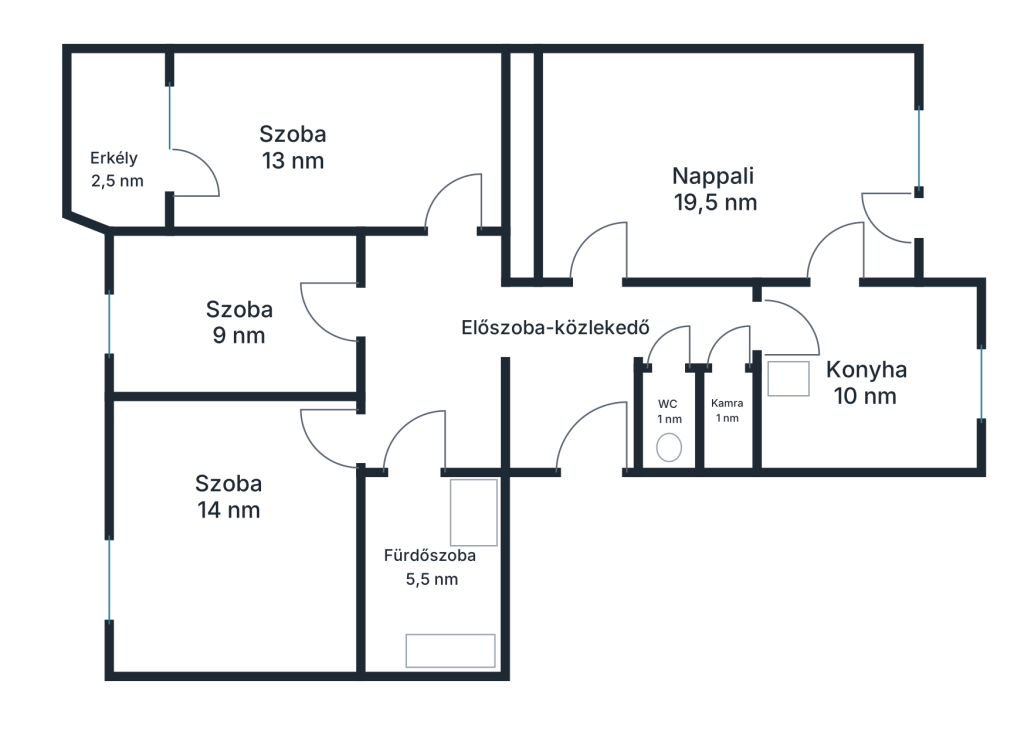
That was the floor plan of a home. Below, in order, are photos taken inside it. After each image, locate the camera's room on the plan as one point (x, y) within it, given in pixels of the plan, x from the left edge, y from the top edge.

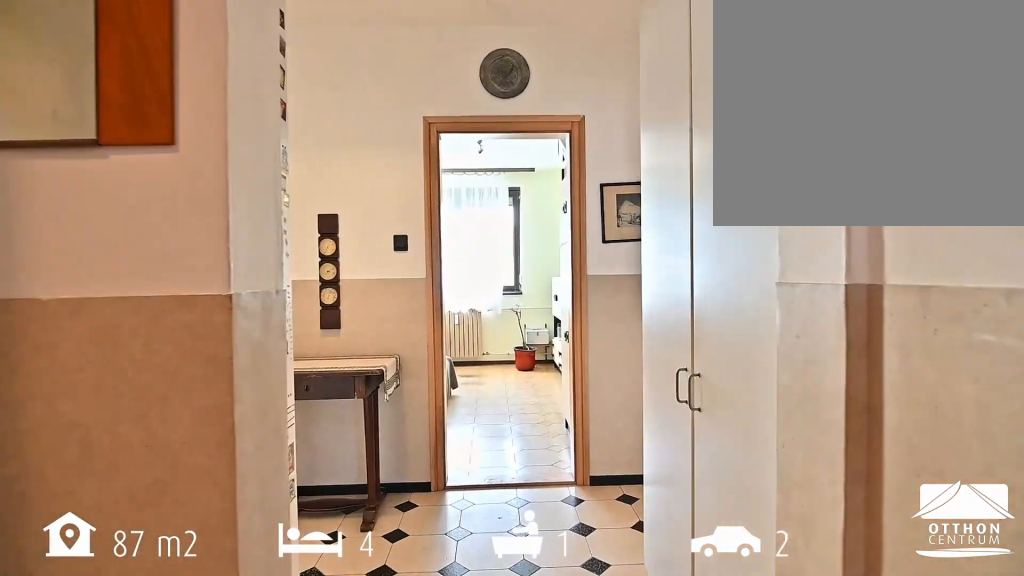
(433, 350)
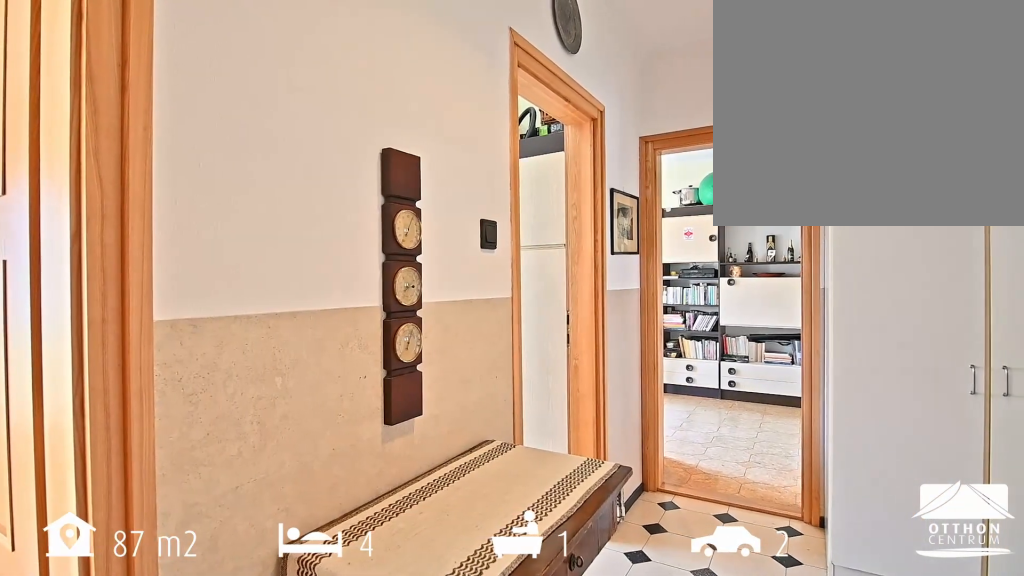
(433, 350)
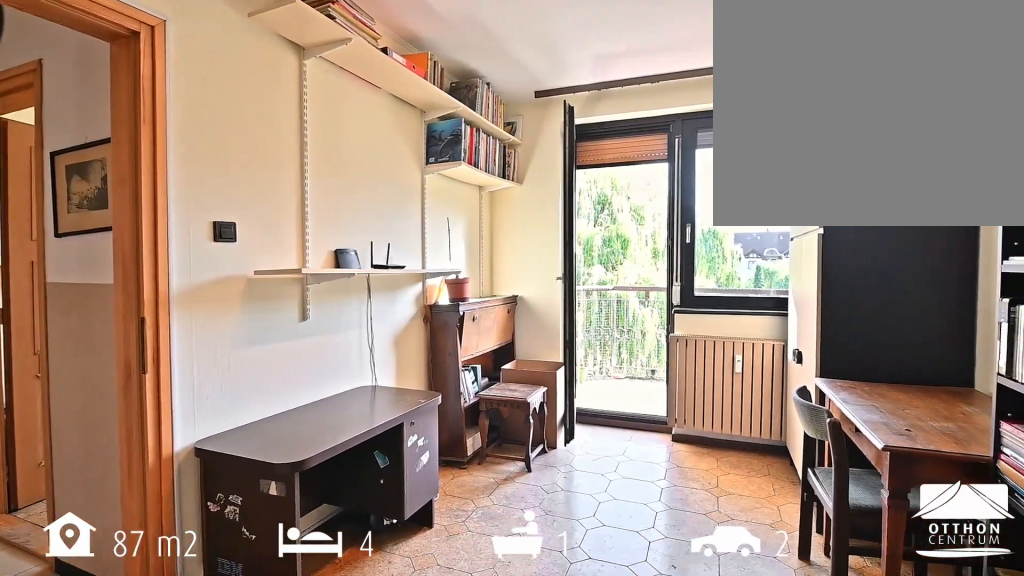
(295, 142)
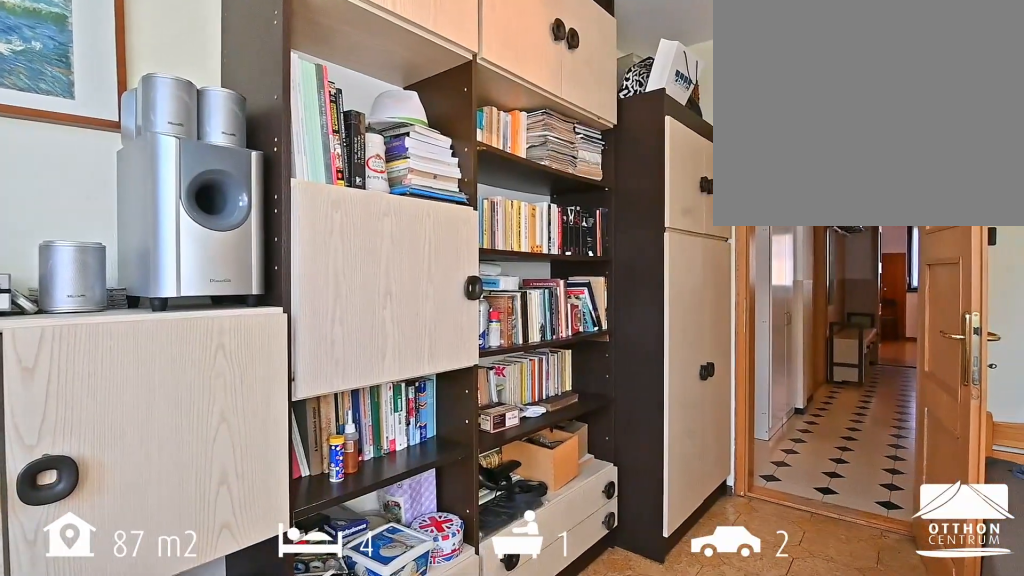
(240, 320)
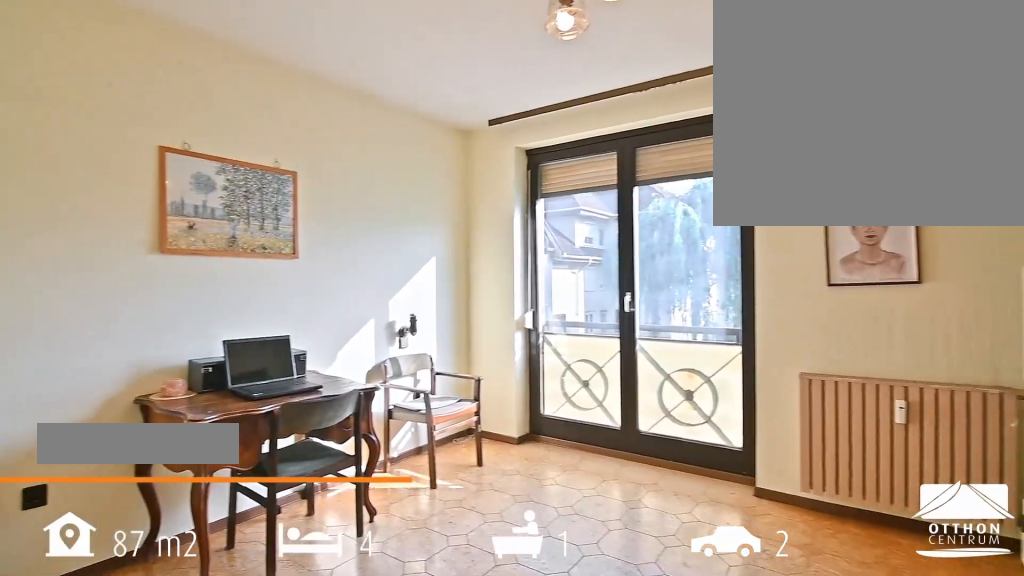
(230, 498)
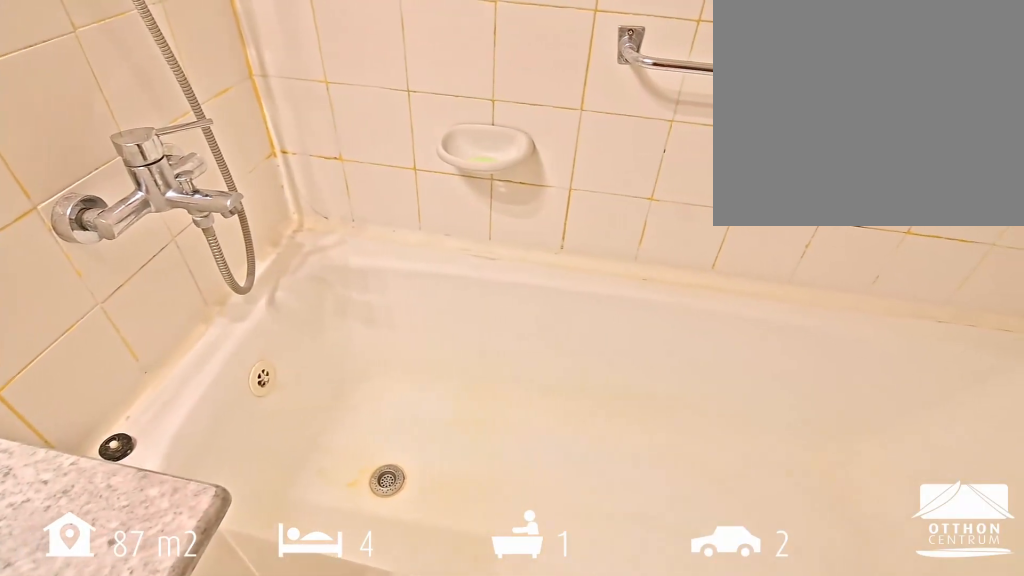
(429, 577)
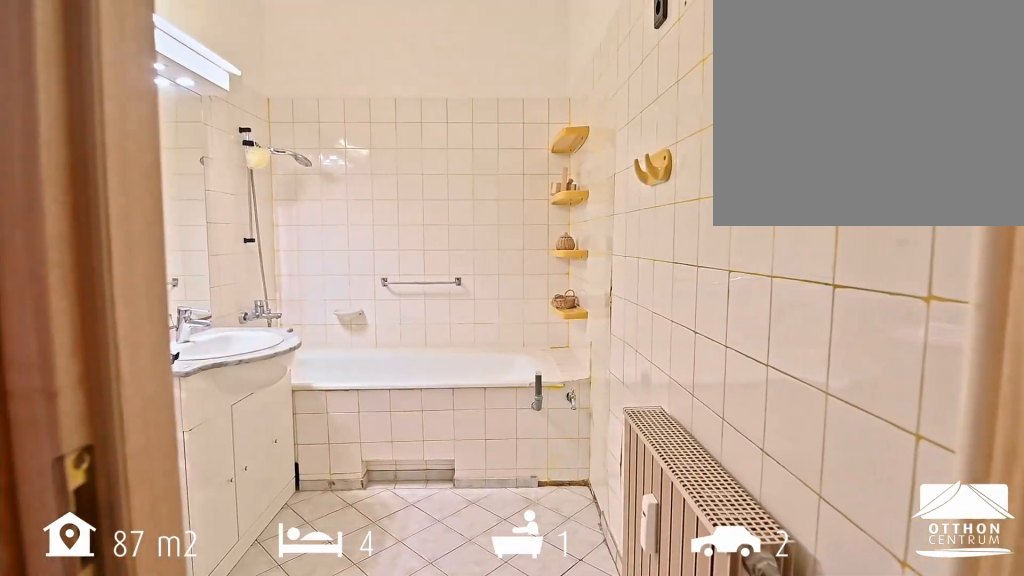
(428, 577)
